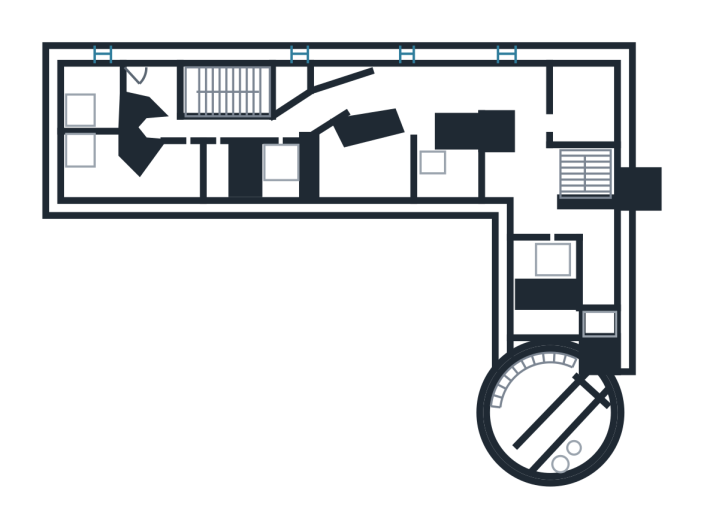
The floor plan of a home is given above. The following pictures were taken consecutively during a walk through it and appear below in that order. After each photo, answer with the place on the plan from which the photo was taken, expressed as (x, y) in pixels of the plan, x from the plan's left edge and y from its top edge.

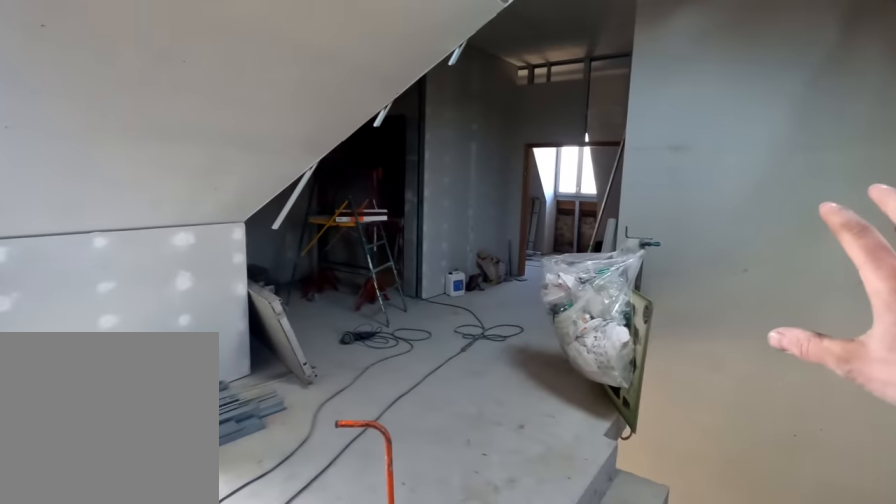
(552, 220)
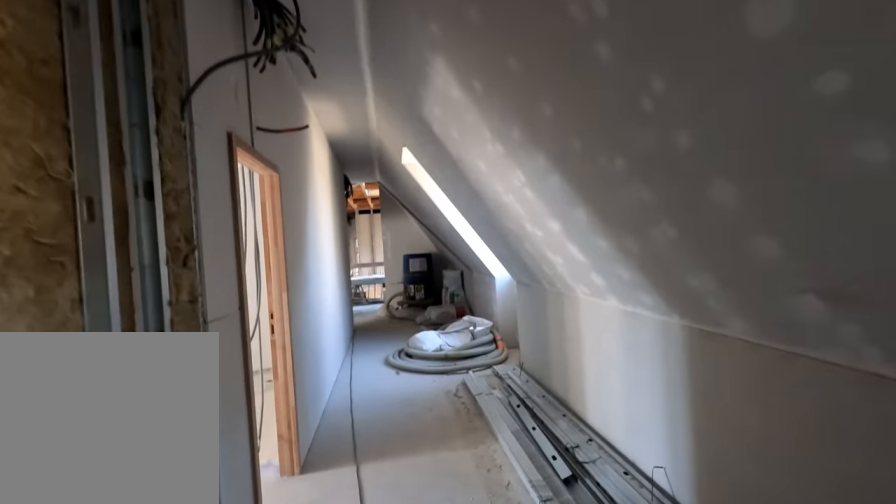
(491, 93)
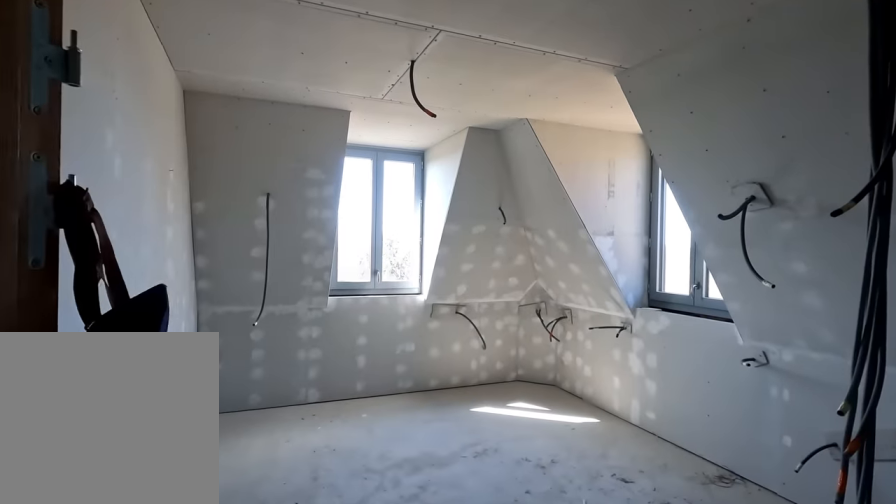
(150, 109)
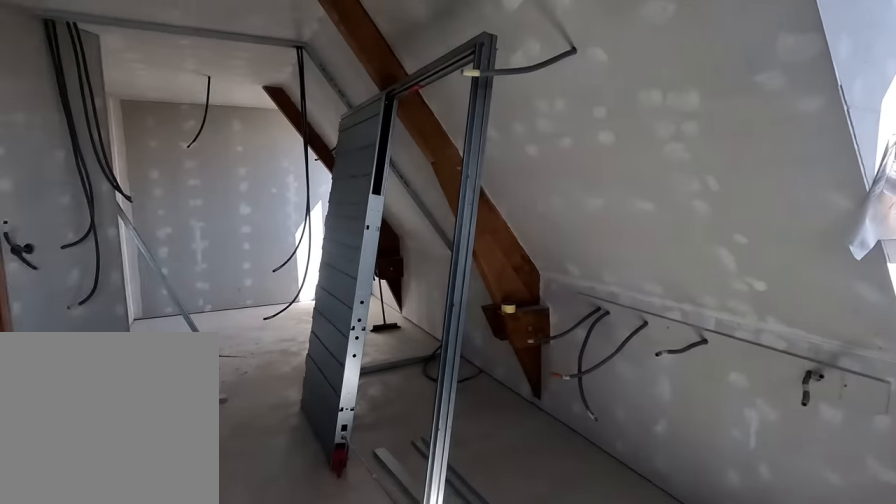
(90, 166)
